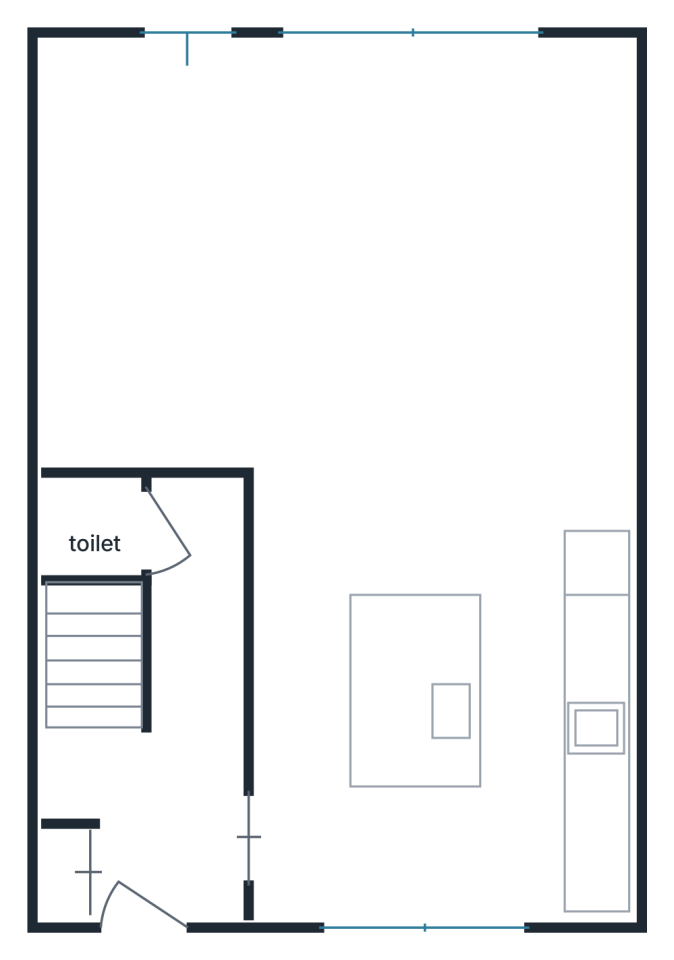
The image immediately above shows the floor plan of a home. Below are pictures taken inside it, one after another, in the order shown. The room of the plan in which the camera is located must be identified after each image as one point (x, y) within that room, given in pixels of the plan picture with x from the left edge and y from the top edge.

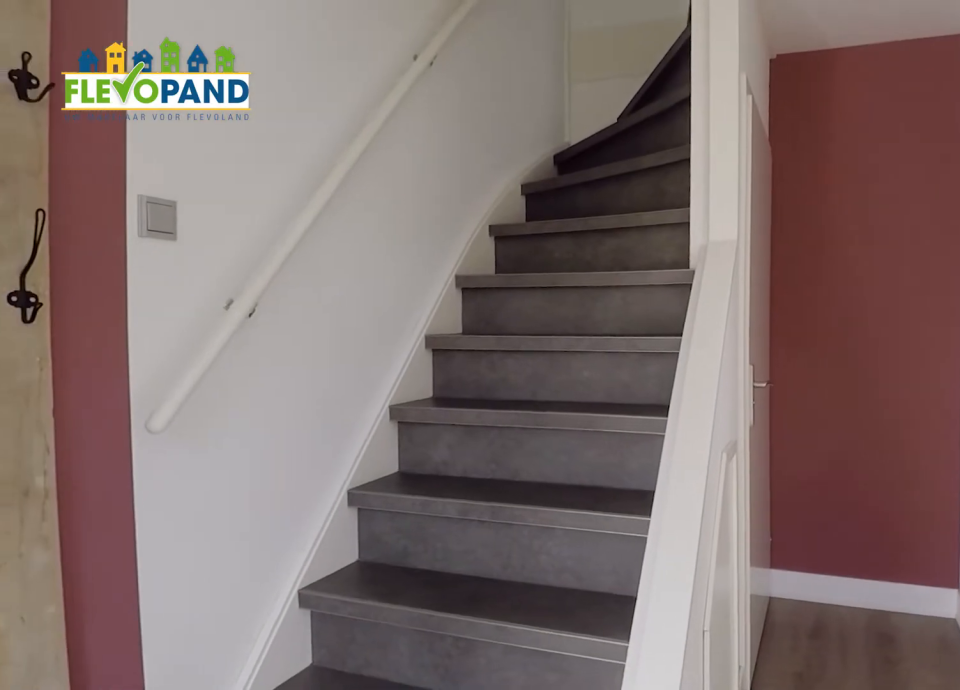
(204, 687)
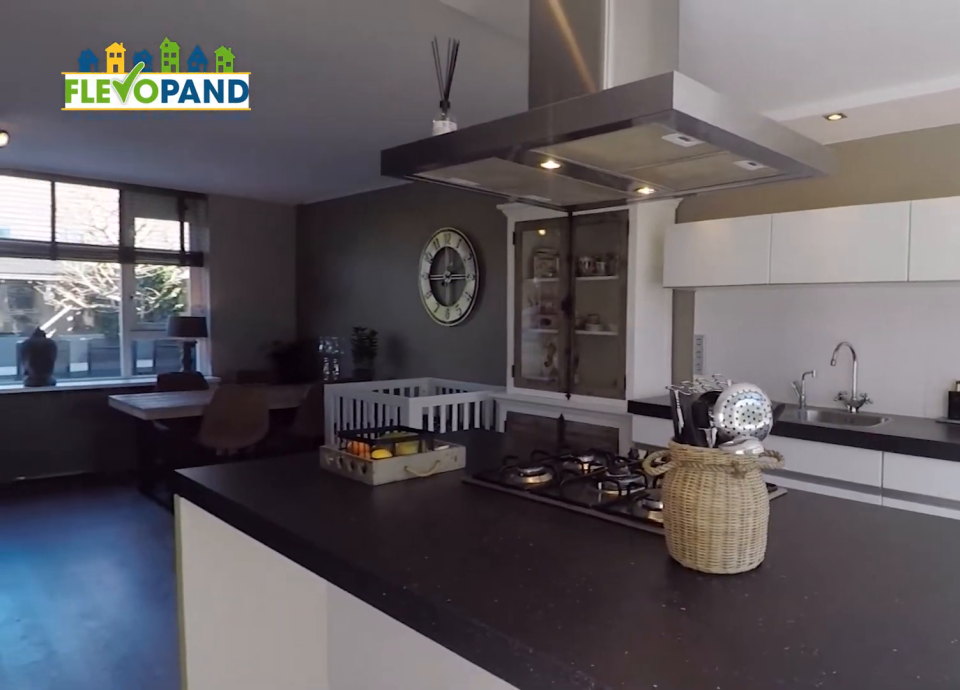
(443, 719)
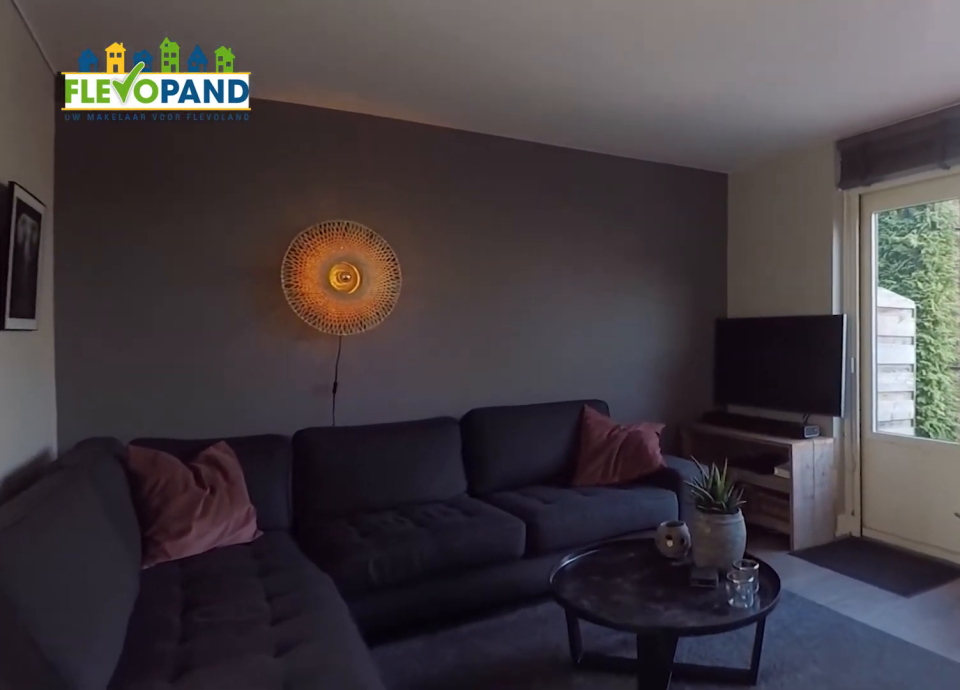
(312, 213)
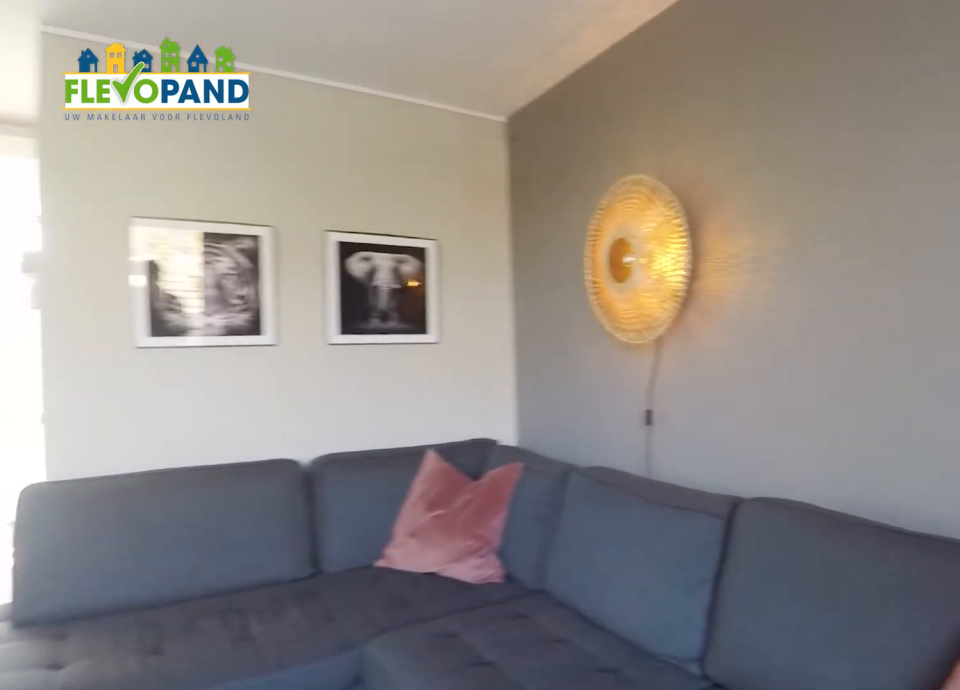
(312, 213)
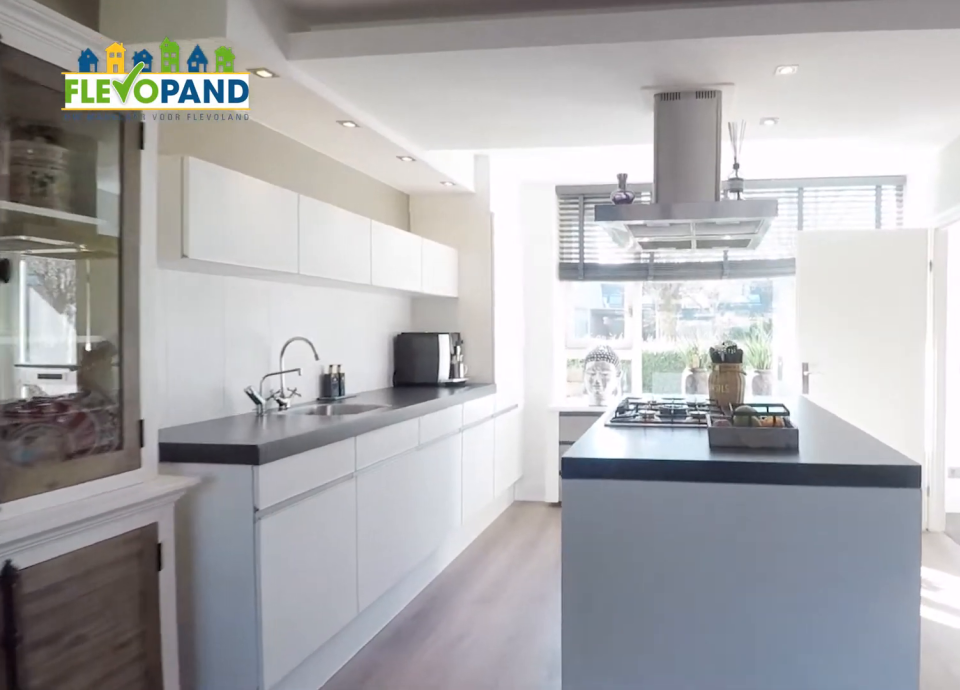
(443, 719)
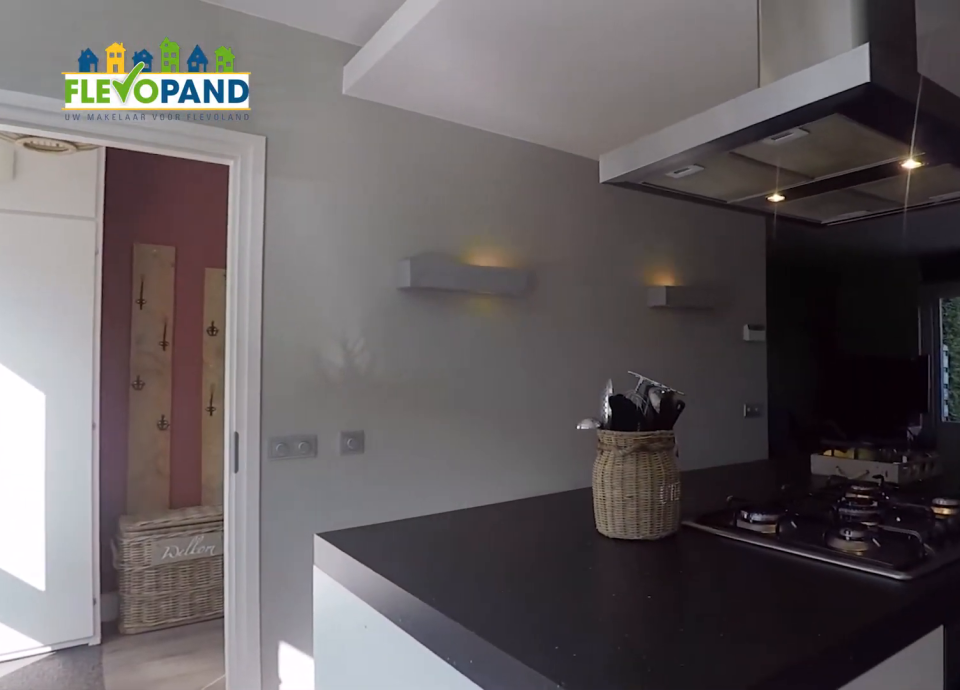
(443, 719)
